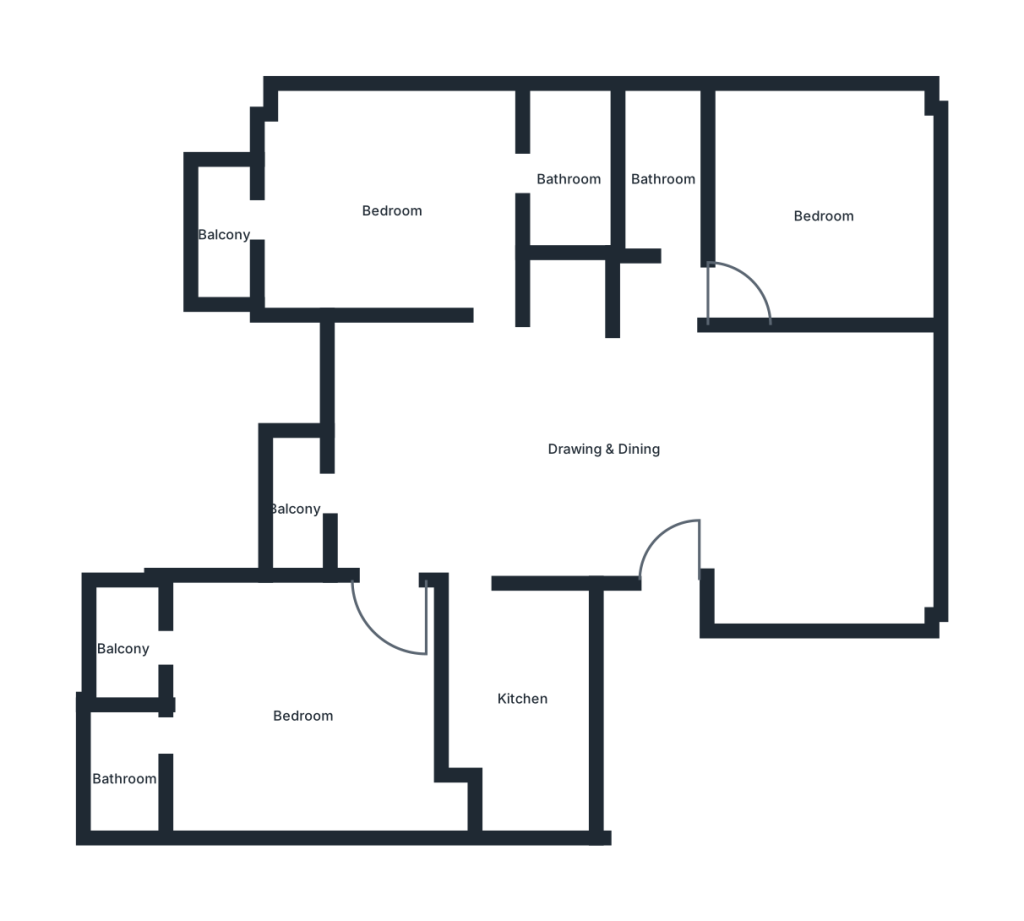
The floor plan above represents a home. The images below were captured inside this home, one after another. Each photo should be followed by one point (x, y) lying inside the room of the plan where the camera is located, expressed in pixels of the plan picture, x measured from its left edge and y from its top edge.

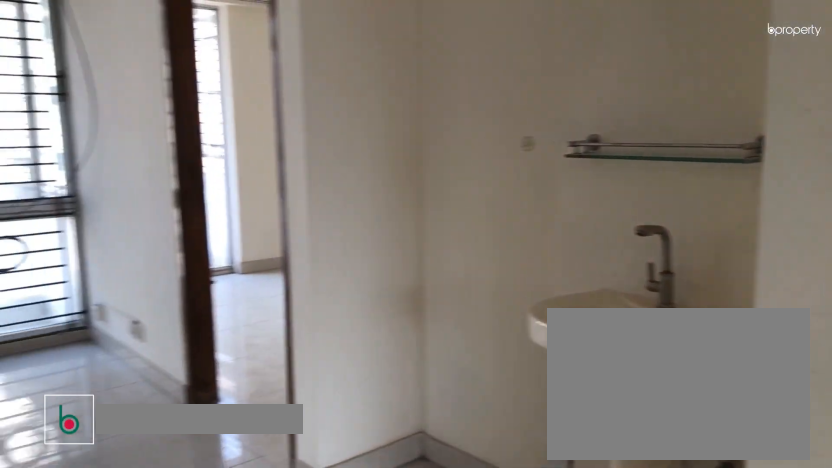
(606, 453)
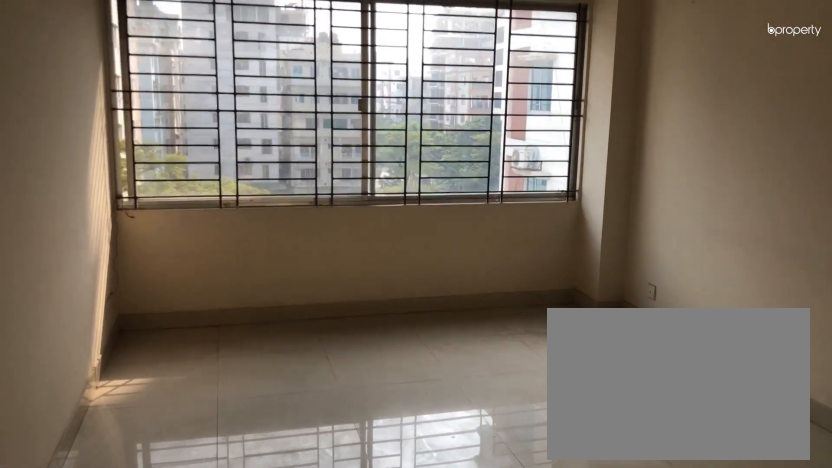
(606, 453)
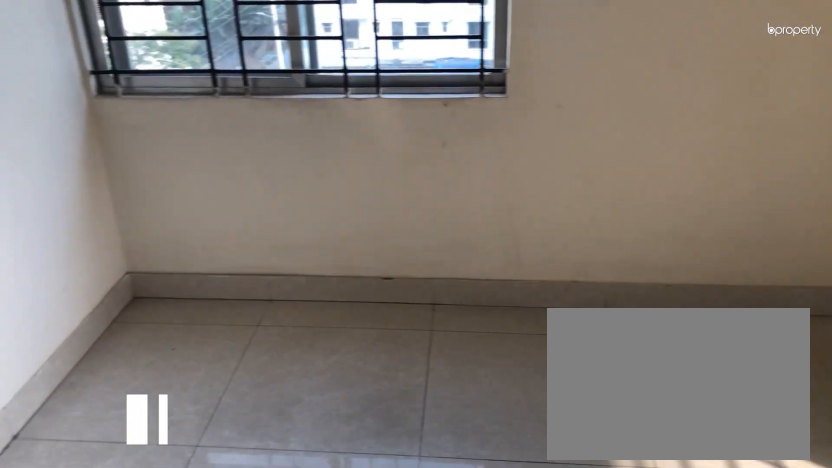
(826, 215)
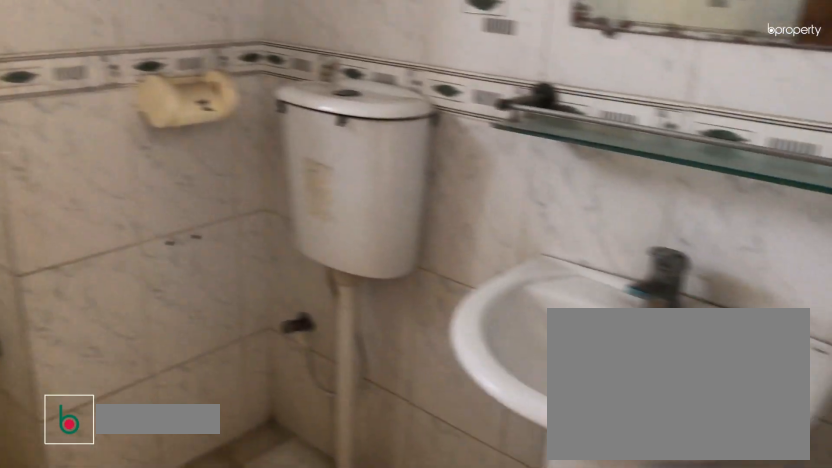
(665, 178)
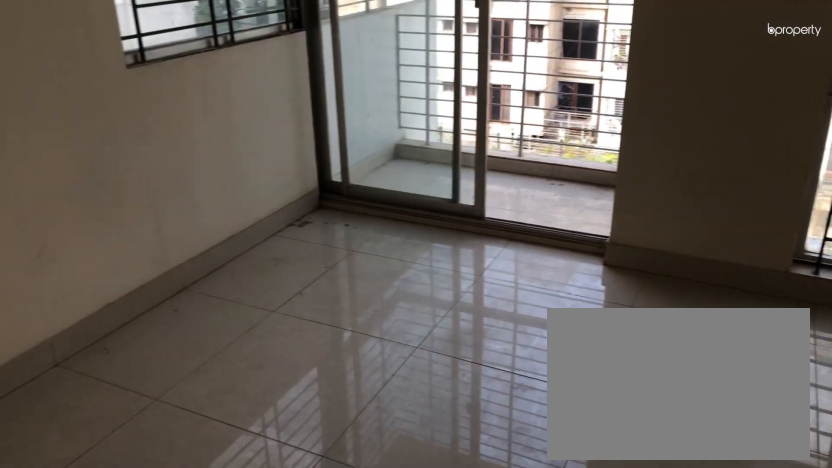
(394, 210)
